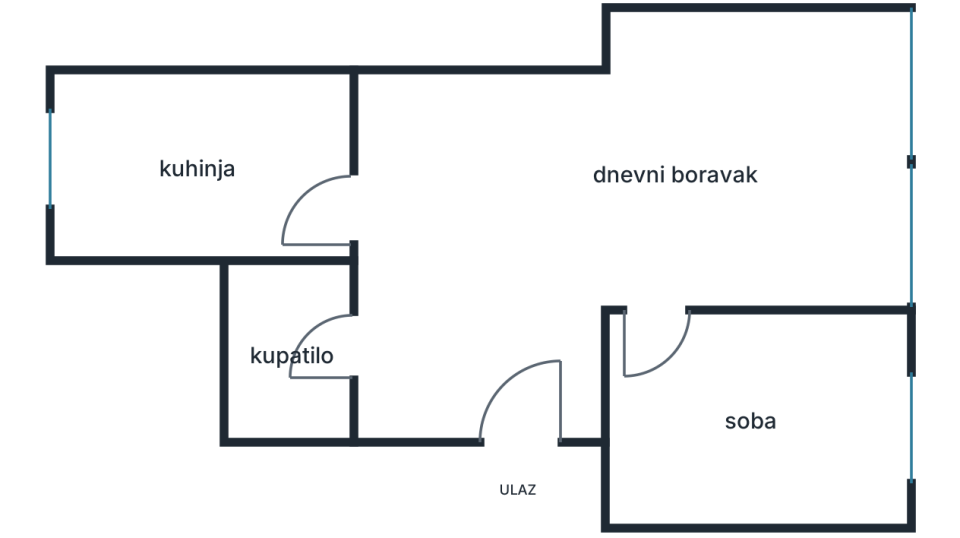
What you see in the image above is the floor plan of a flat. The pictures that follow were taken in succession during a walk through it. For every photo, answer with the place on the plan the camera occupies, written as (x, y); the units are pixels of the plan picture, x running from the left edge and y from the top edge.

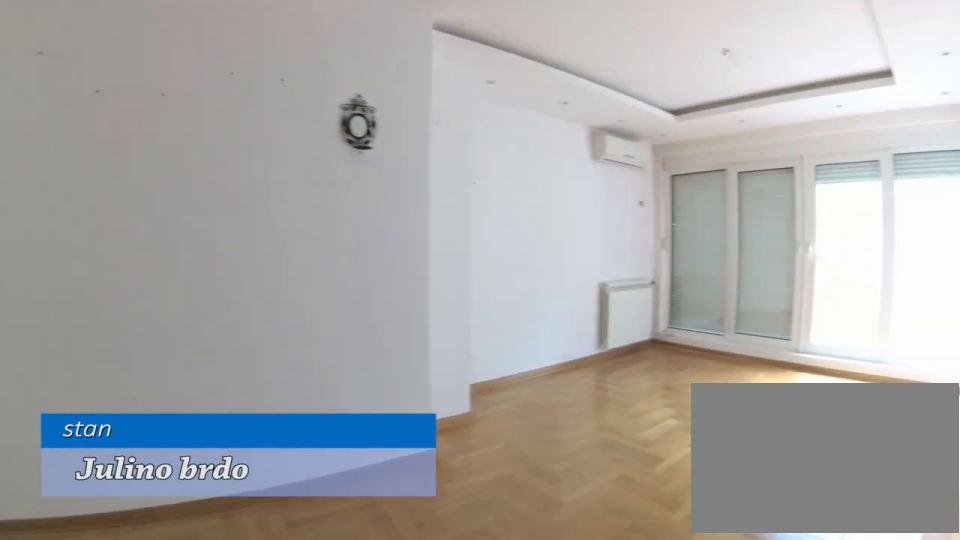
(511, 329)
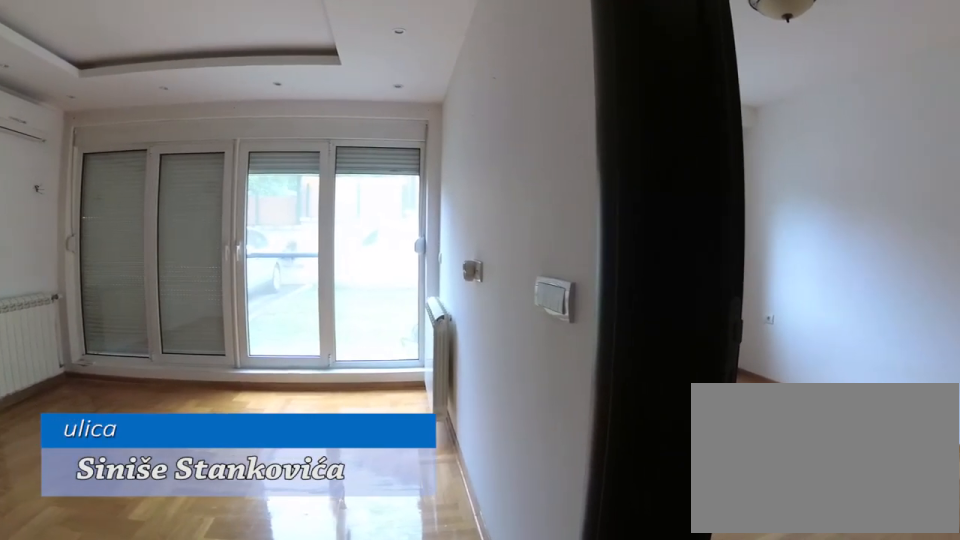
(565, 280)
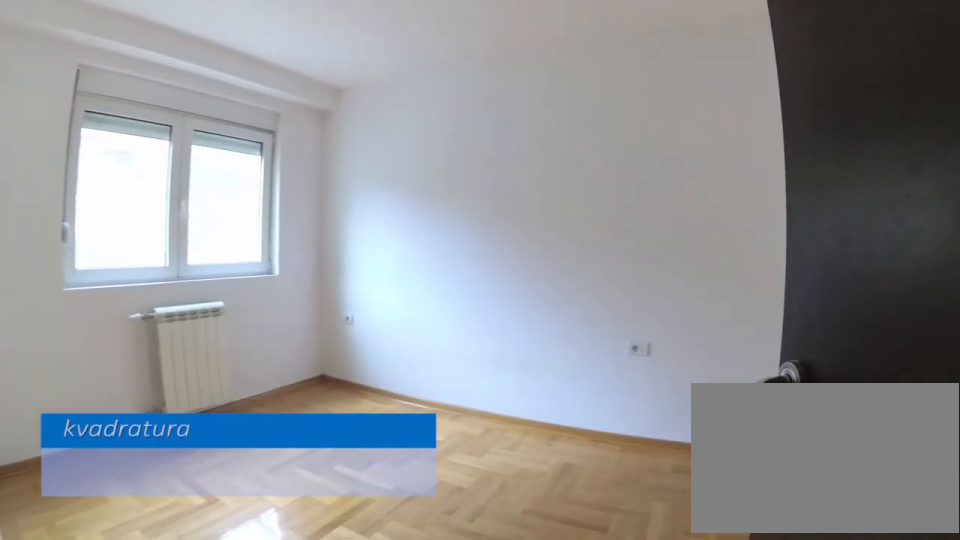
(665, 290)
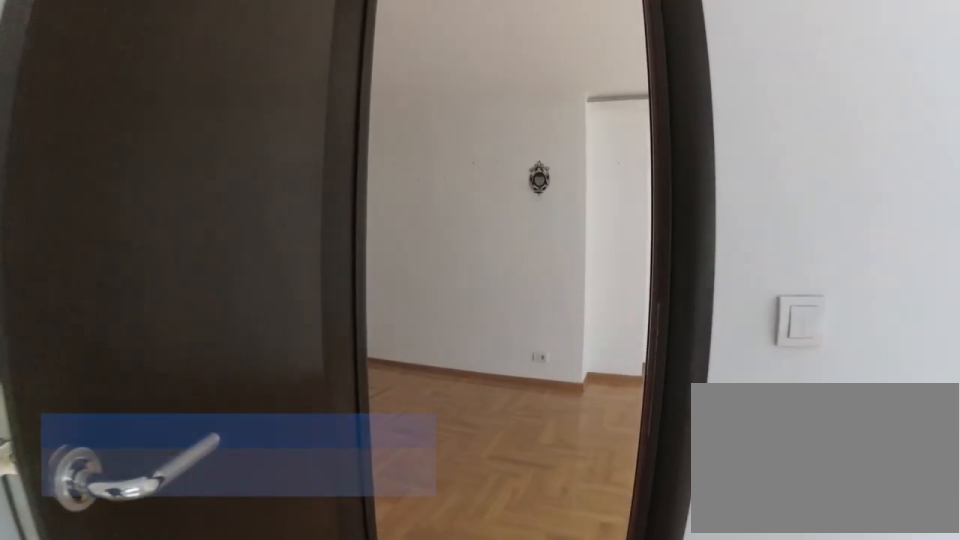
(665, 395)
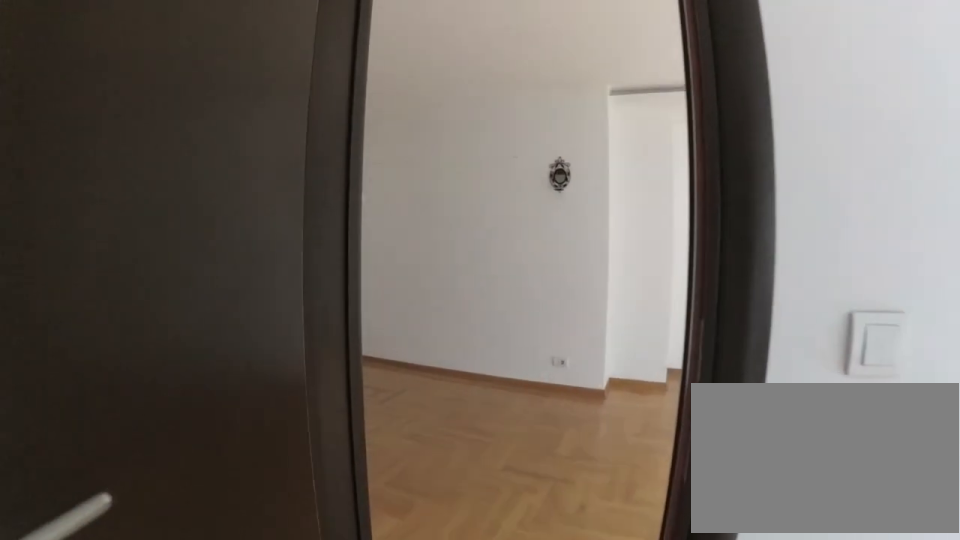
(665, 387)
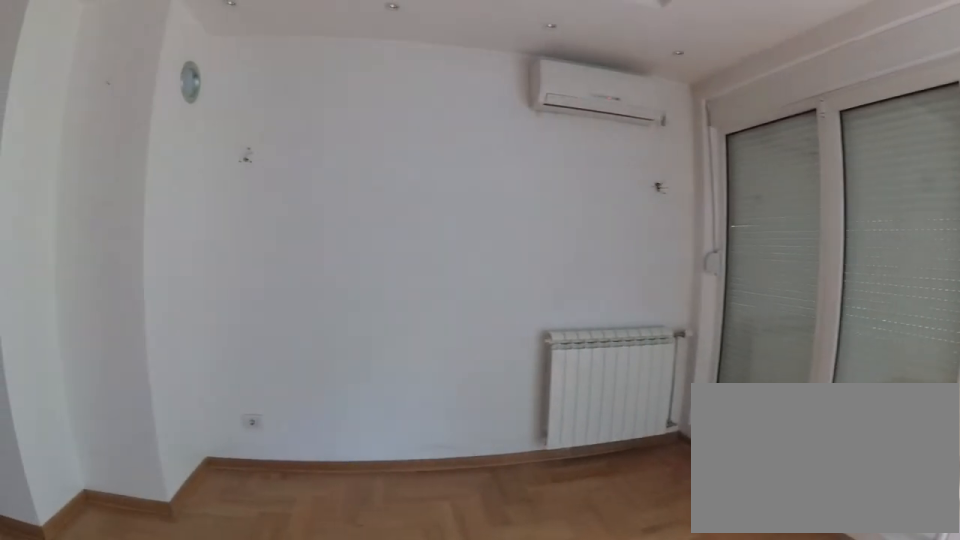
(735, 297)
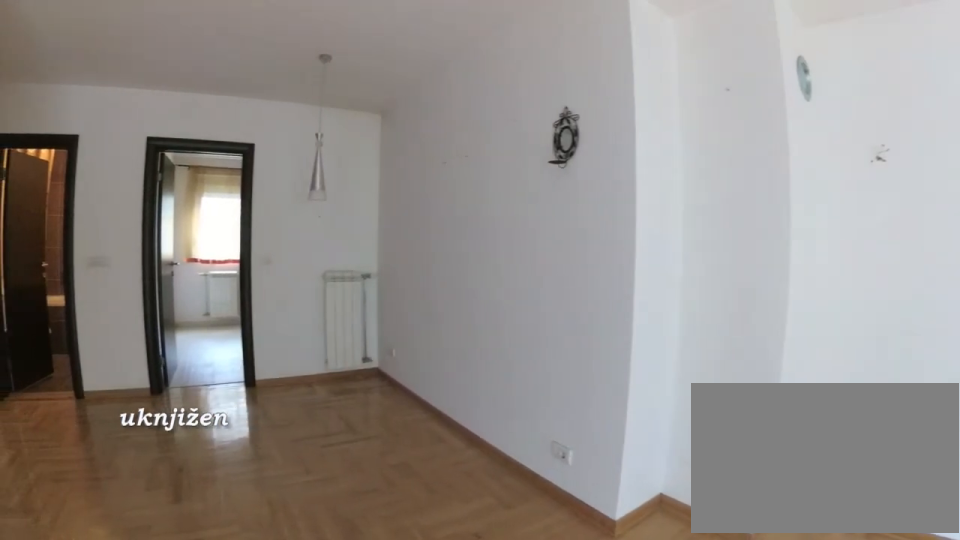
(770, 276)
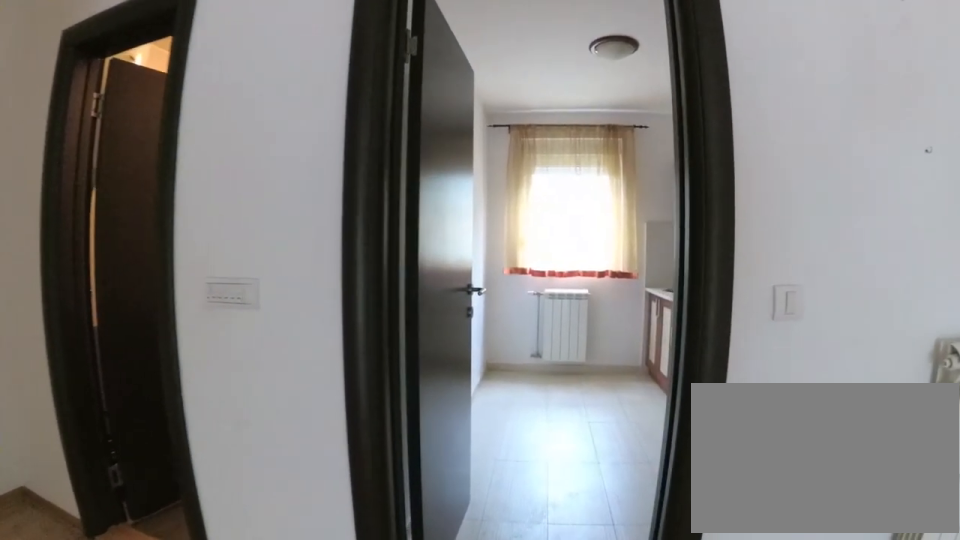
(499, 220)
